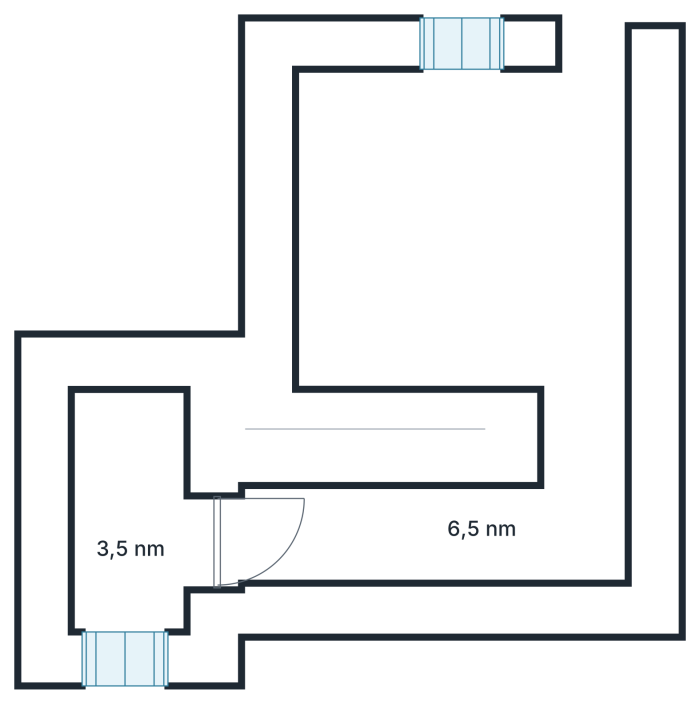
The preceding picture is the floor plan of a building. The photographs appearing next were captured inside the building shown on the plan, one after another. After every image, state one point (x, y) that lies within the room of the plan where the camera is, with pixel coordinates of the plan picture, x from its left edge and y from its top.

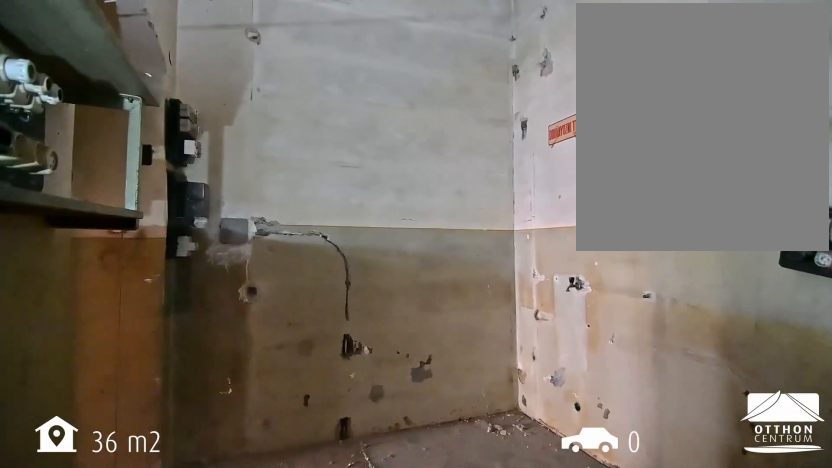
(435, 532)
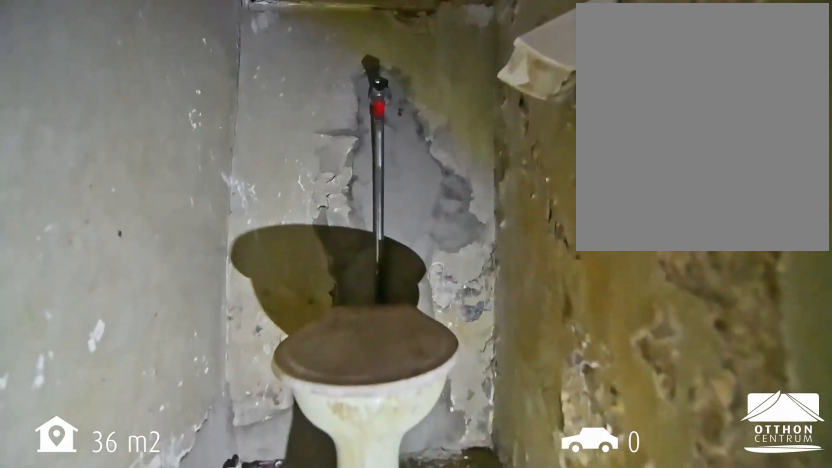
(130, 514)
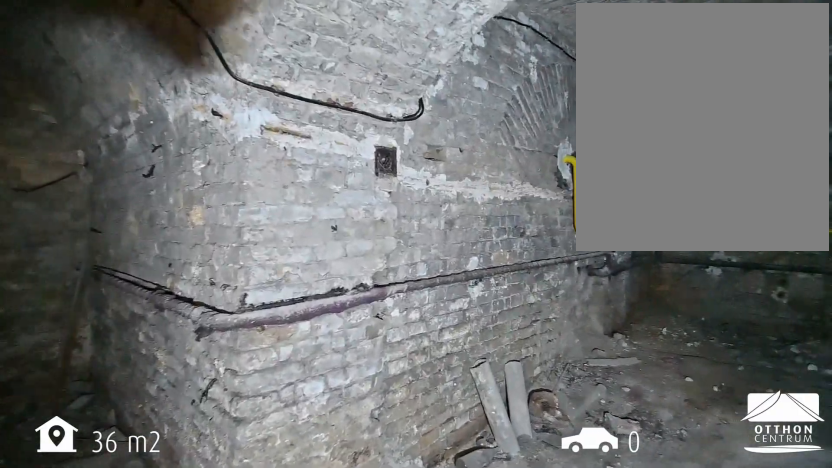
(467, 218)
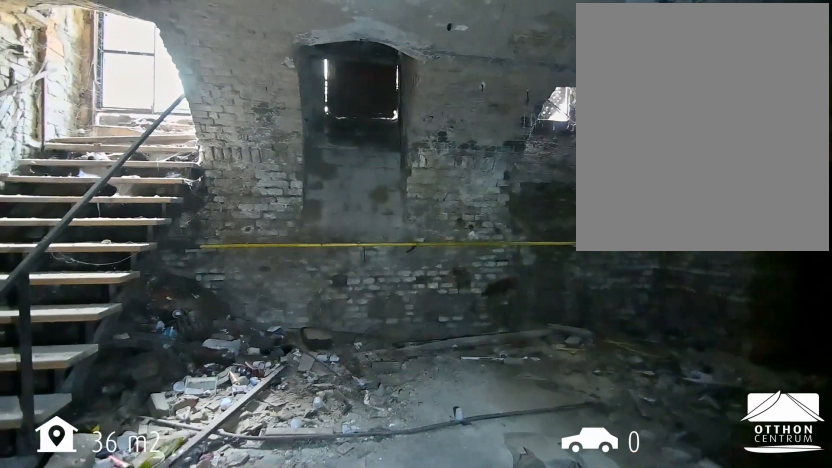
(467, 218)
